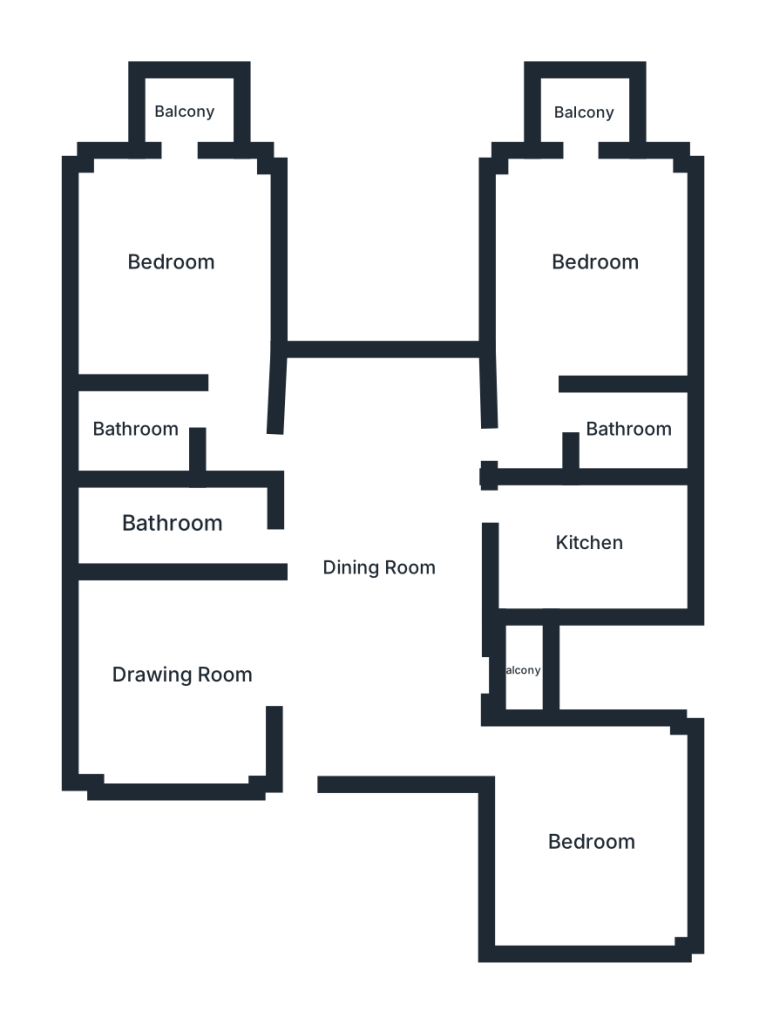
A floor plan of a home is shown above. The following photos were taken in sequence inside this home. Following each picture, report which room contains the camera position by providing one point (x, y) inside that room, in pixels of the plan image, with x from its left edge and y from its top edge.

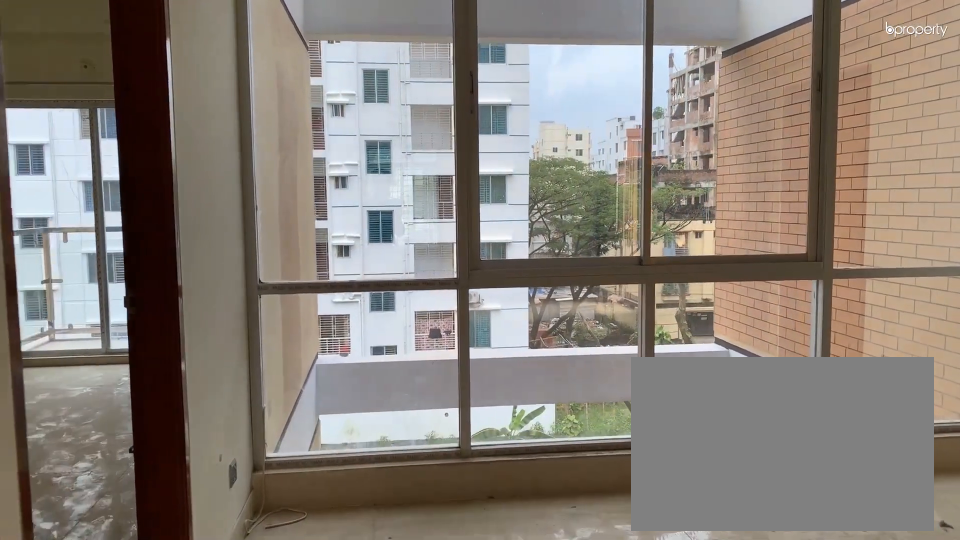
(374, 564)
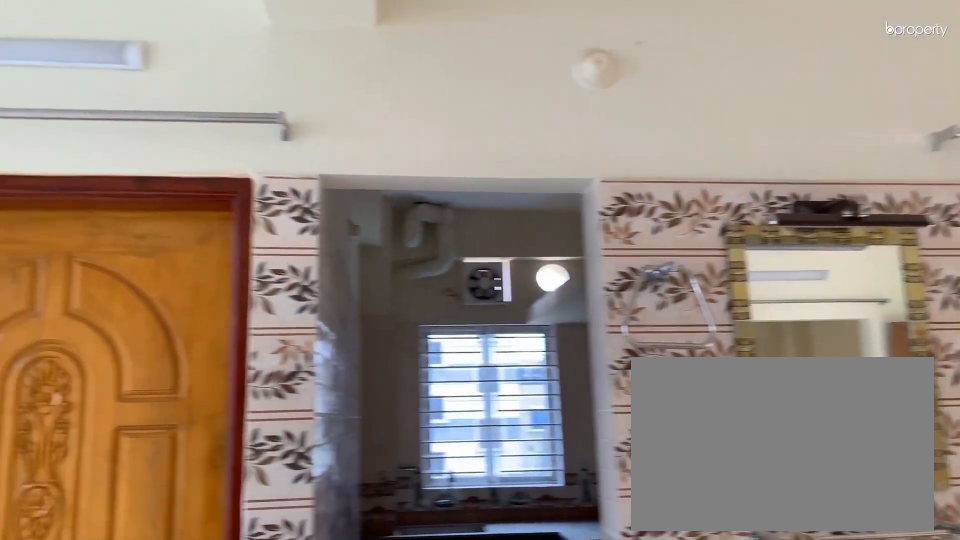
(374, 564)
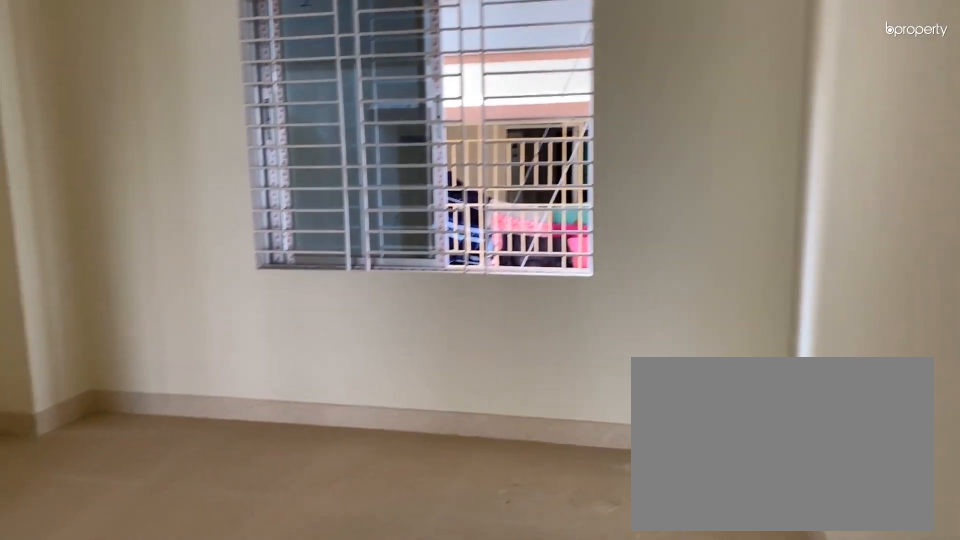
(183, 676)
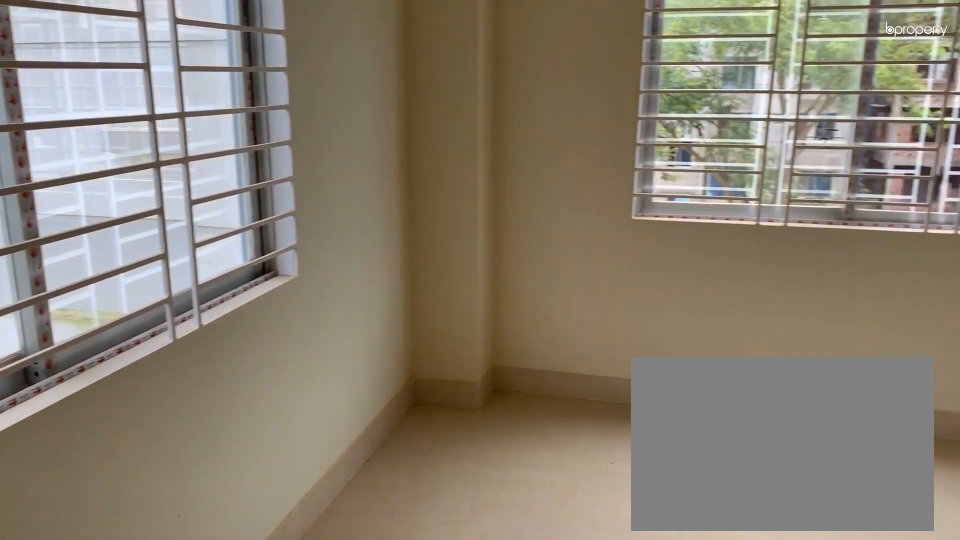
(591, 838)
